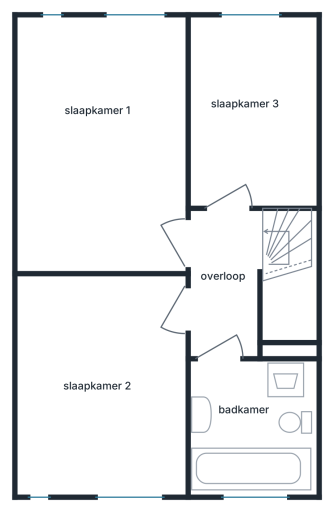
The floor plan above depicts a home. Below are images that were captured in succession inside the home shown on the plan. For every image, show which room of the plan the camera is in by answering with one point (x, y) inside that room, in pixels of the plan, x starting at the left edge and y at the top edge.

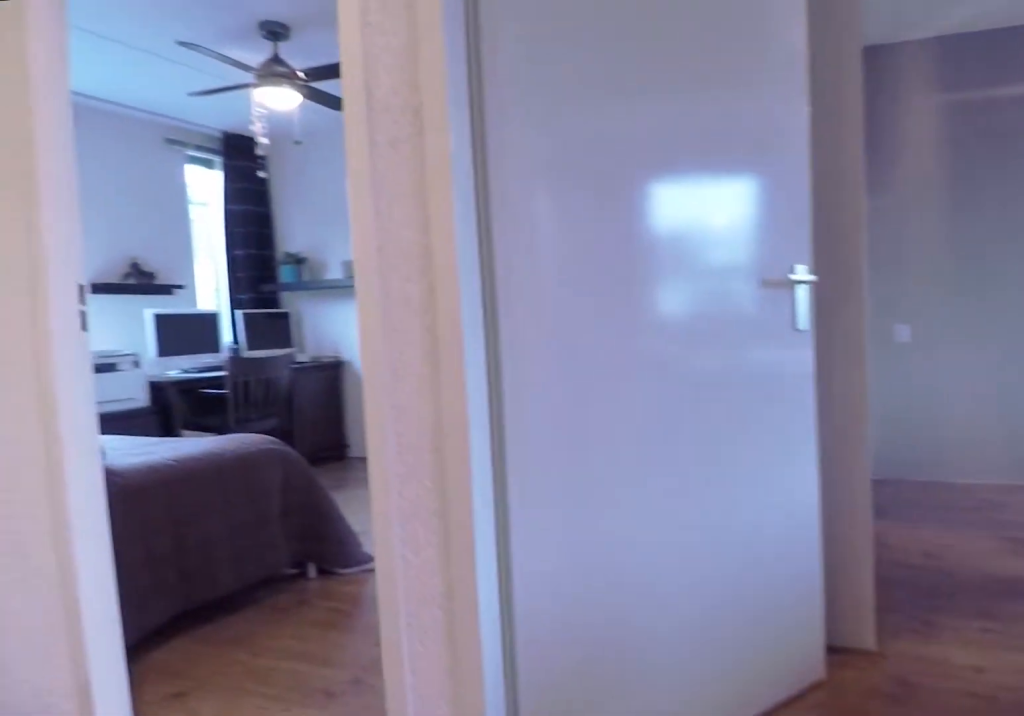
(228, 313)
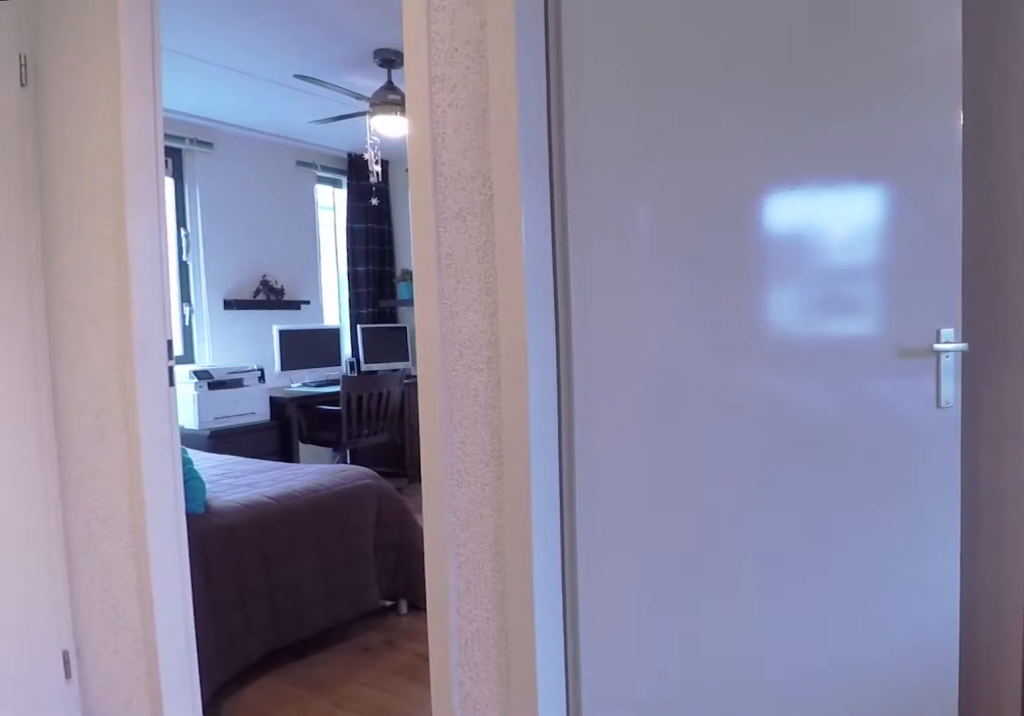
(228, 313)
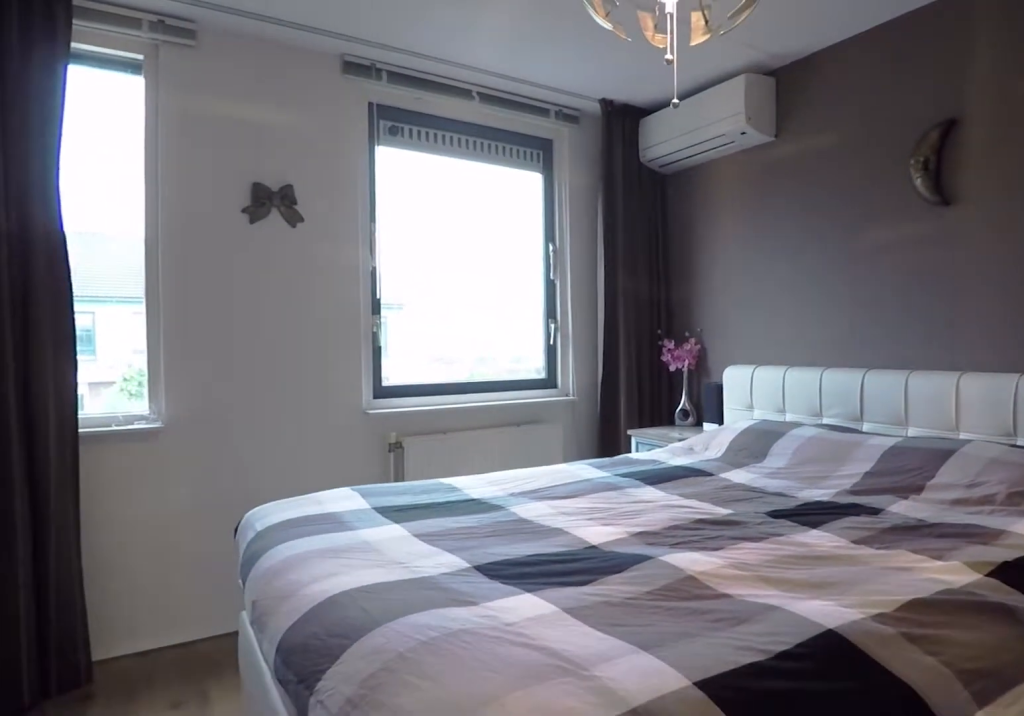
(150, 124)
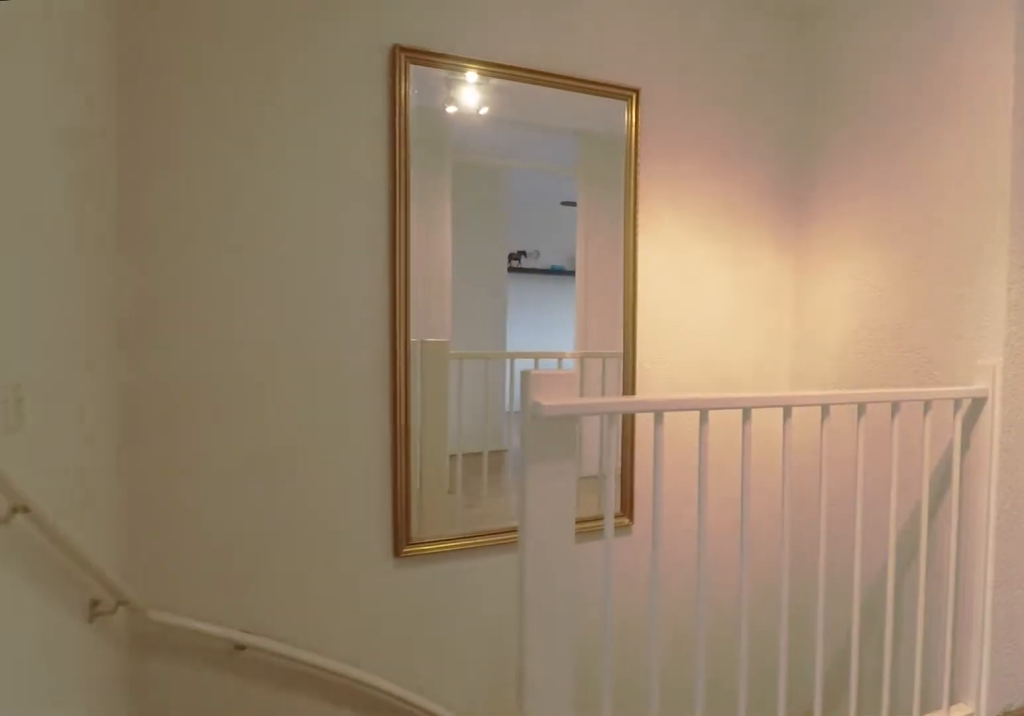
(228, 314)
